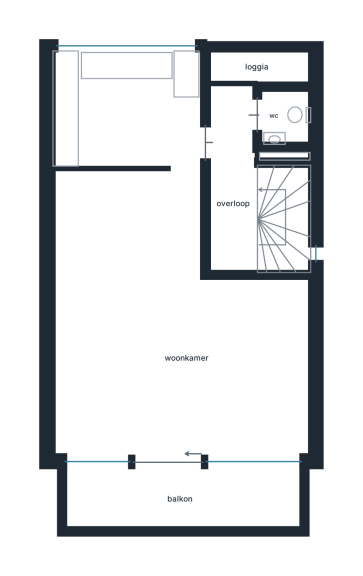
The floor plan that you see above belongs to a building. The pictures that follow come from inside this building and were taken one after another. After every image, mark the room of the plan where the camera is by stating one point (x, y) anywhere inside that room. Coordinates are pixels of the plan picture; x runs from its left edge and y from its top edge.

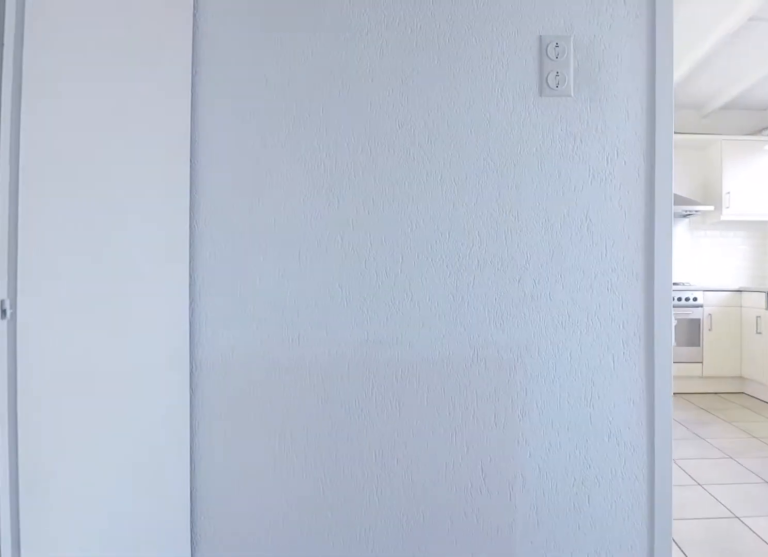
(232, 181)
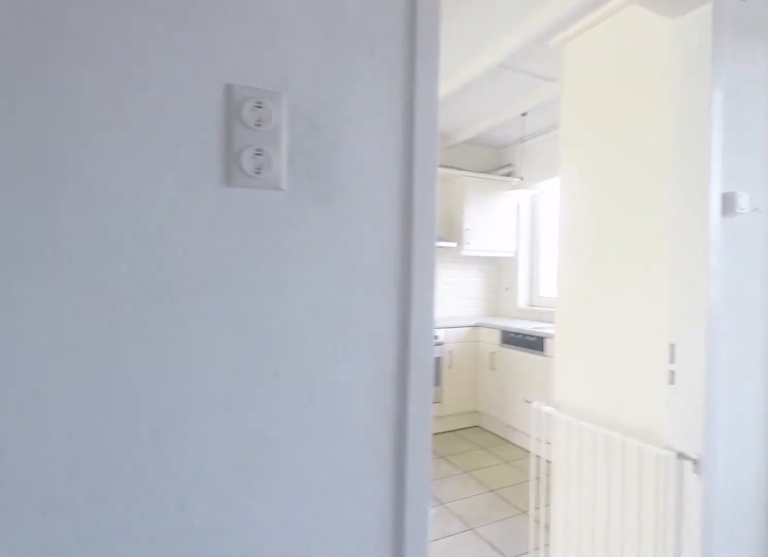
(232, 181)
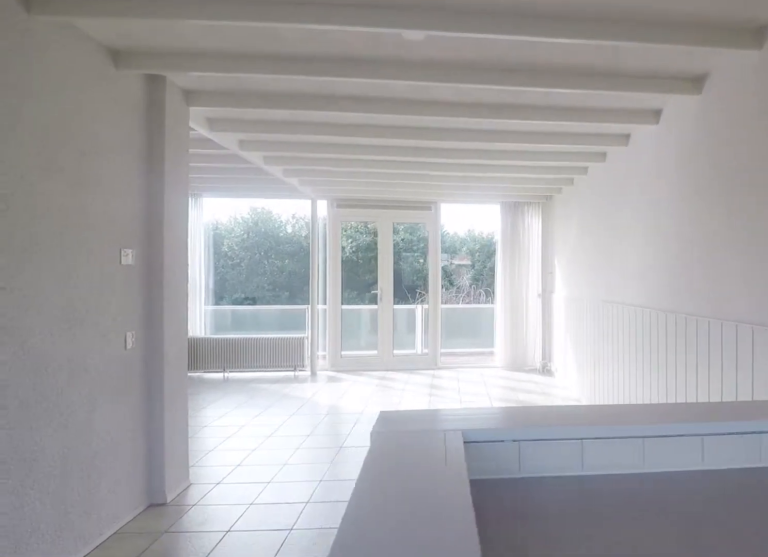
(111, 84)
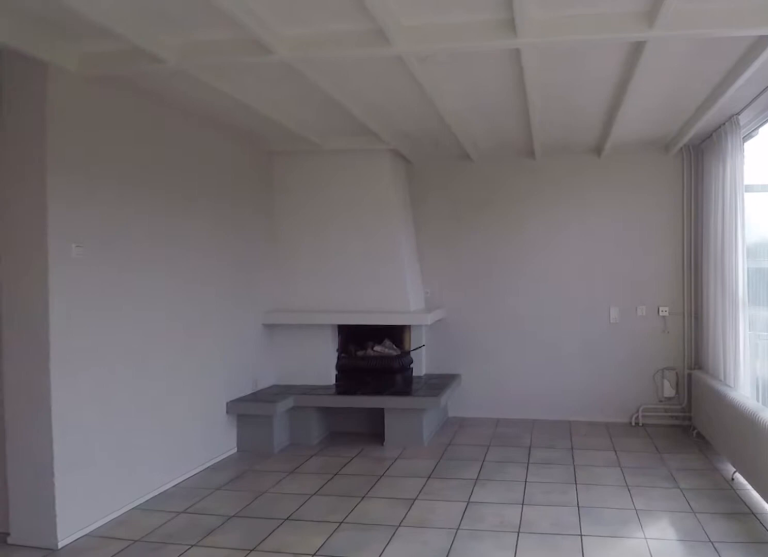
(265, 372)
